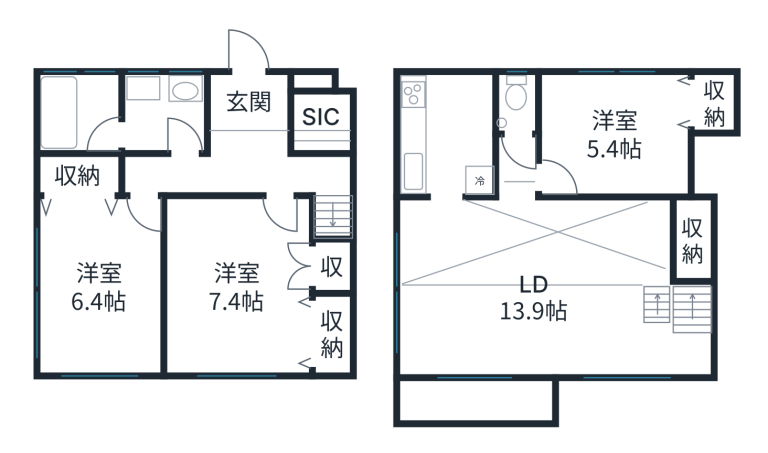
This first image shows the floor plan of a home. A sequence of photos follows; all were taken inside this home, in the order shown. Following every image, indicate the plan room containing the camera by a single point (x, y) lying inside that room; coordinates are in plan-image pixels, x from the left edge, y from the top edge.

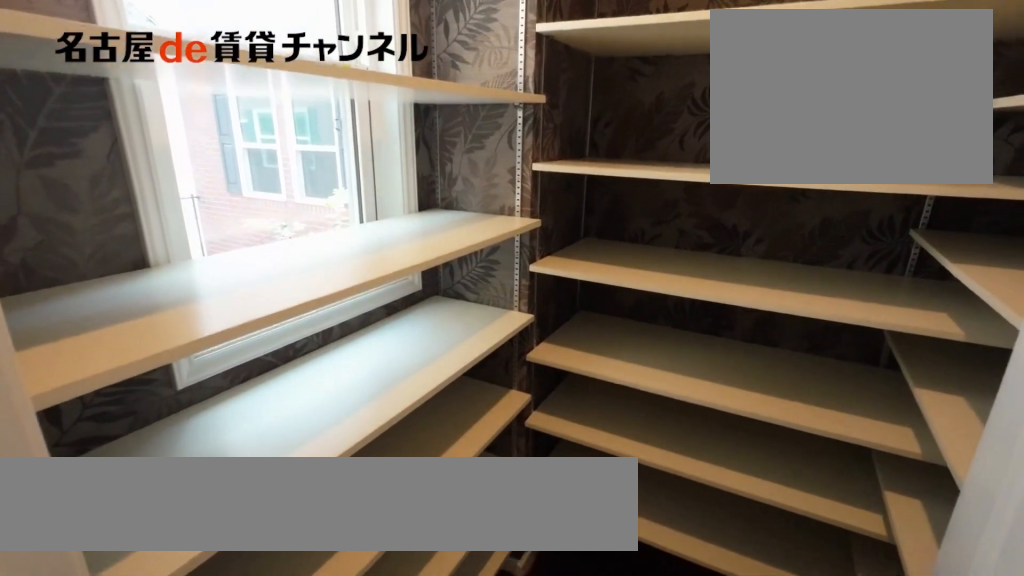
(322, 122)
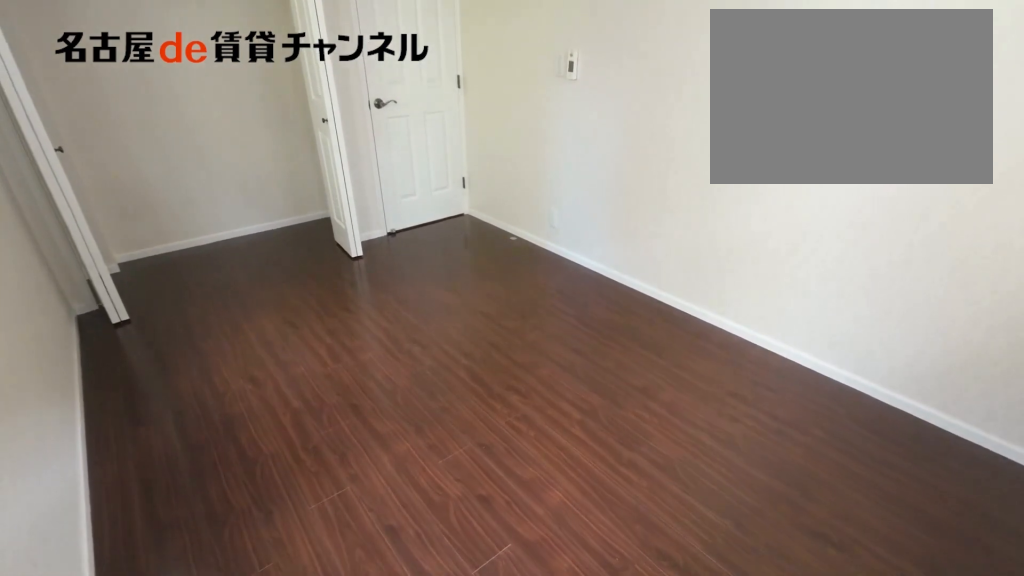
(101, 273)
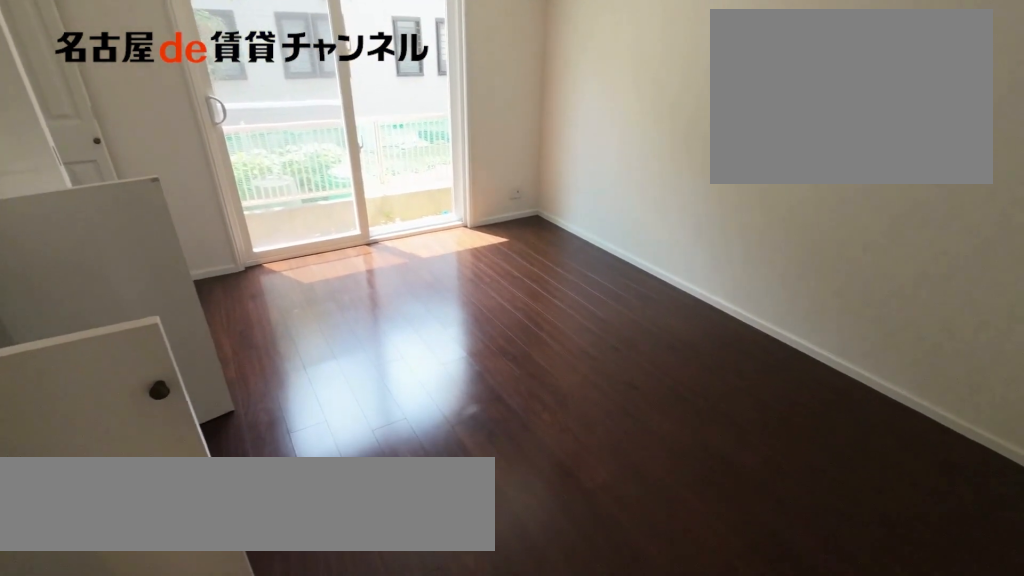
(252, 291)
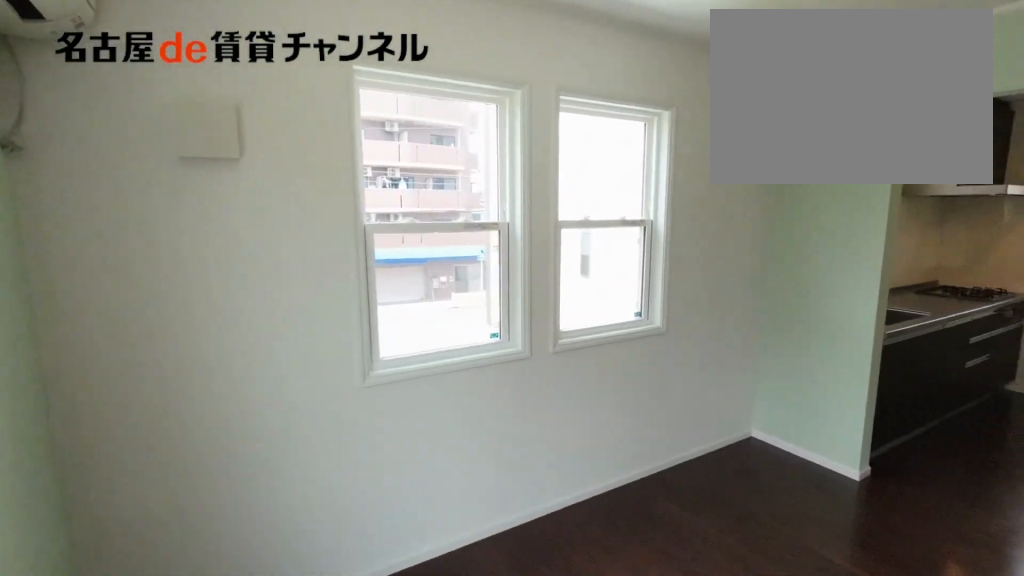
(555, 290)
